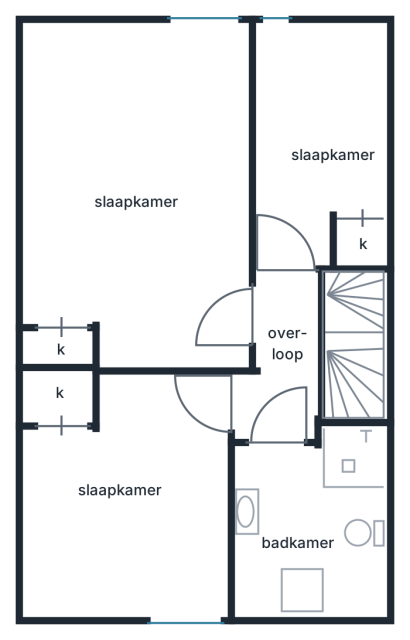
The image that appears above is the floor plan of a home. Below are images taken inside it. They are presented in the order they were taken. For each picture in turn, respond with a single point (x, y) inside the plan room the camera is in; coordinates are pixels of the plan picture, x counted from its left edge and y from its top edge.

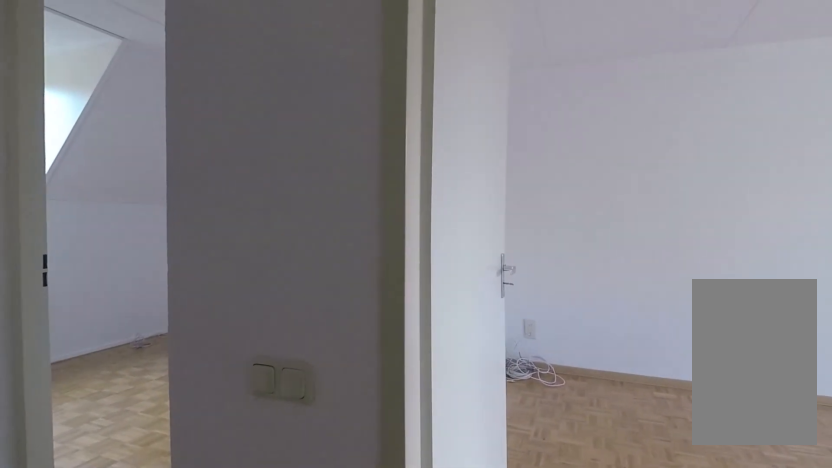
(286, 377)
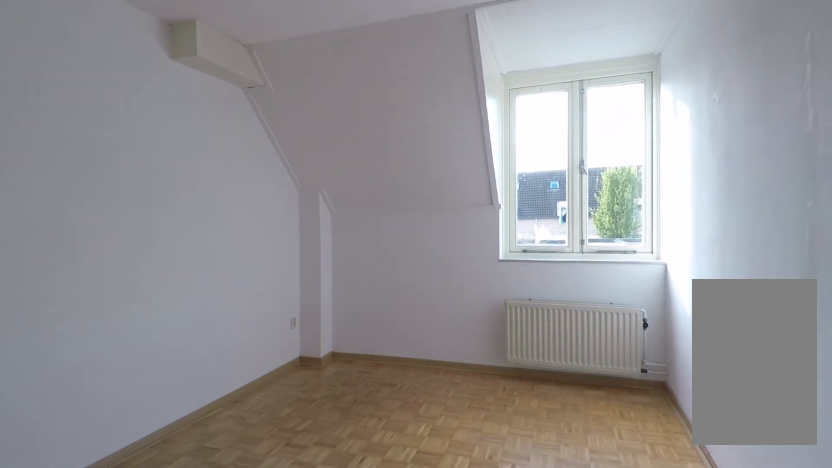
(145, 204)
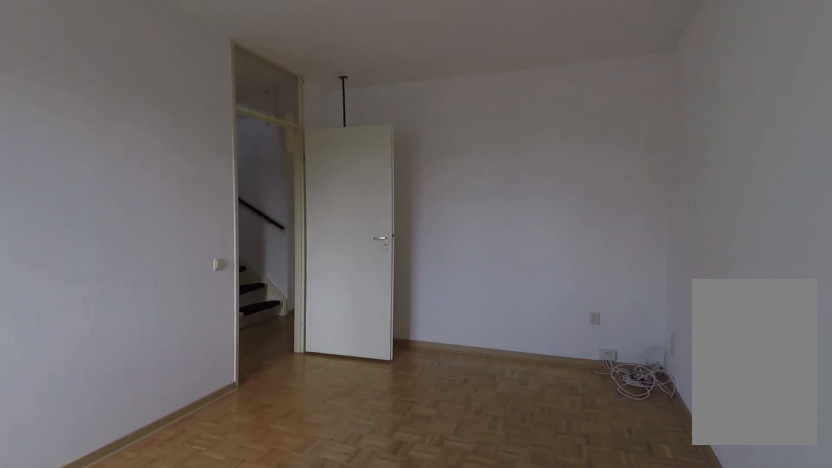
(145, 204)
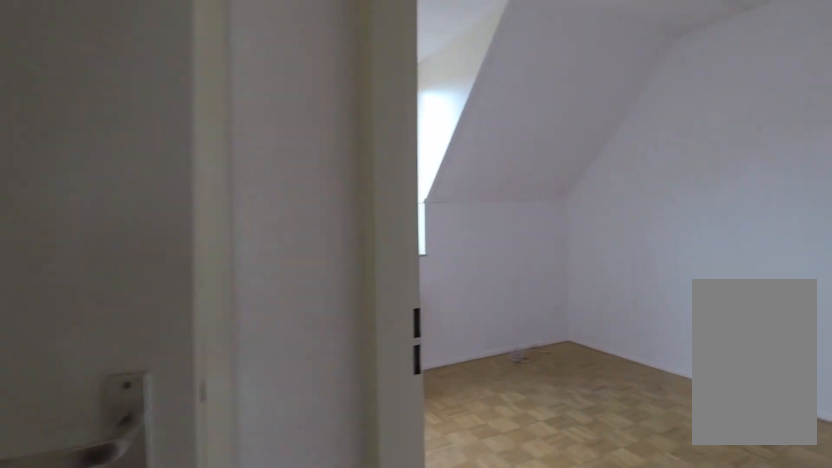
(290, 420)
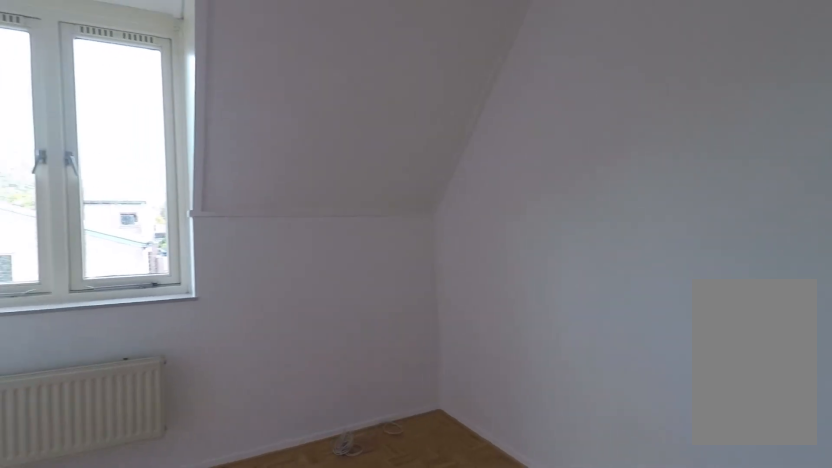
(140, 491)
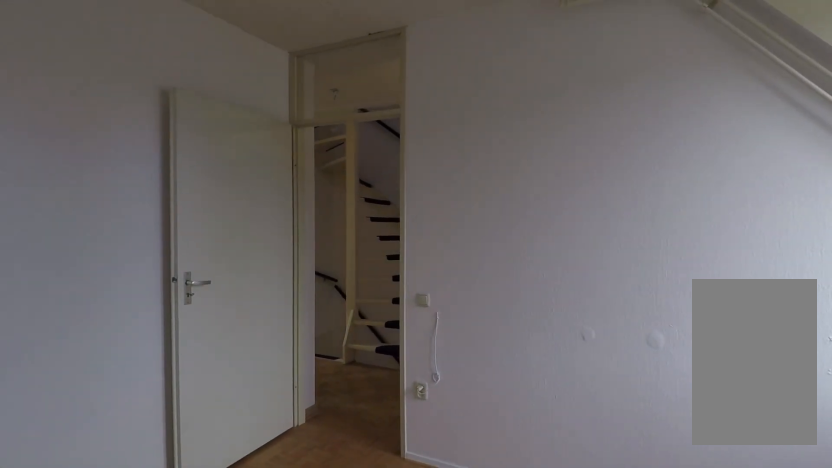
(140, 491)
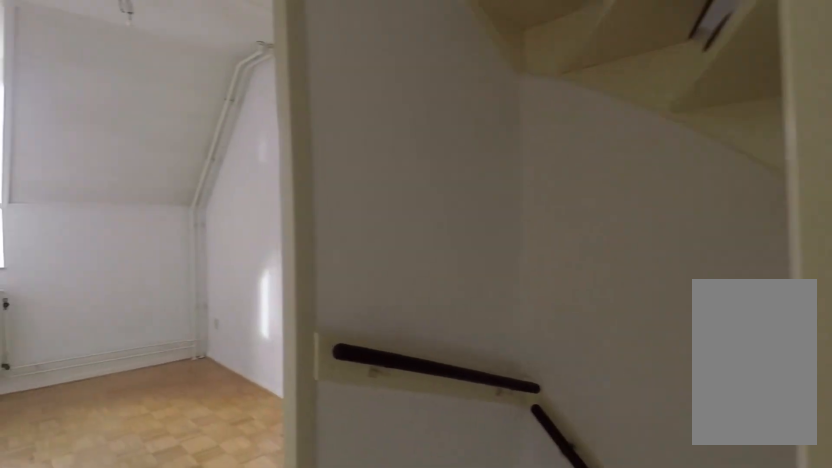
(286, 369)
